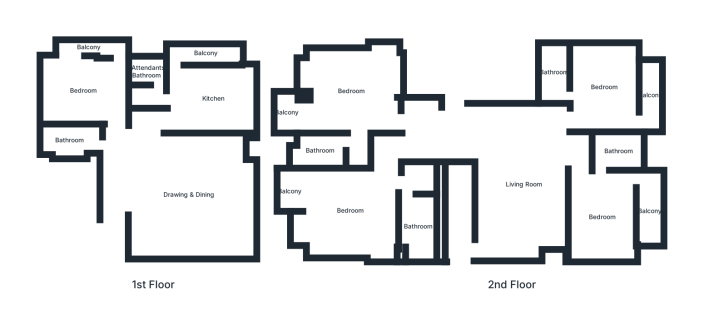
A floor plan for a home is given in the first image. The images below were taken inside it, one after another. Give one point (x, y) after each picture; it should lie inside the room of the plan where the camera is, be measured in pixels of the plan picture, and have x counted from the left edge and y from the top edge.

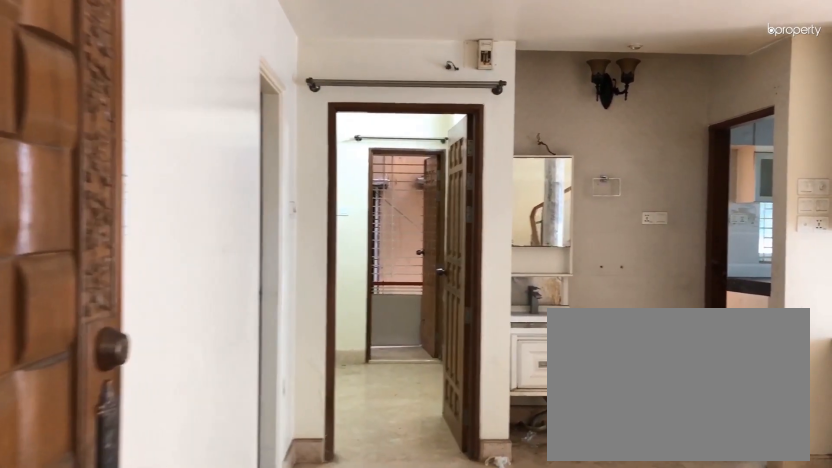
(141, 186)
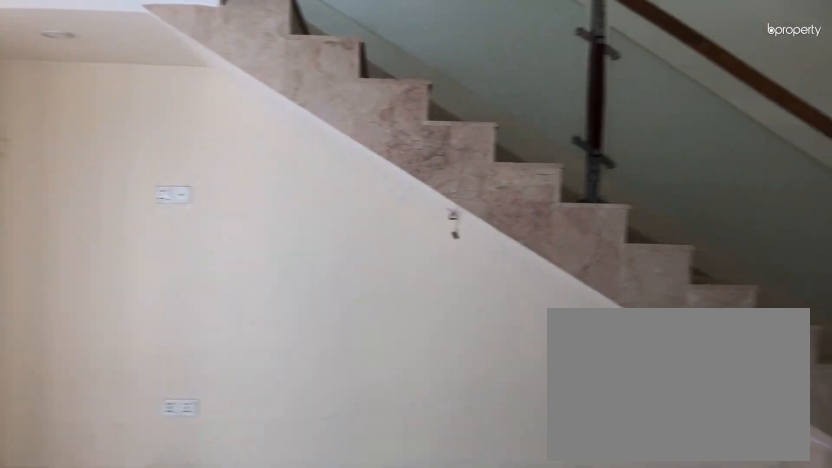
(189, 195)
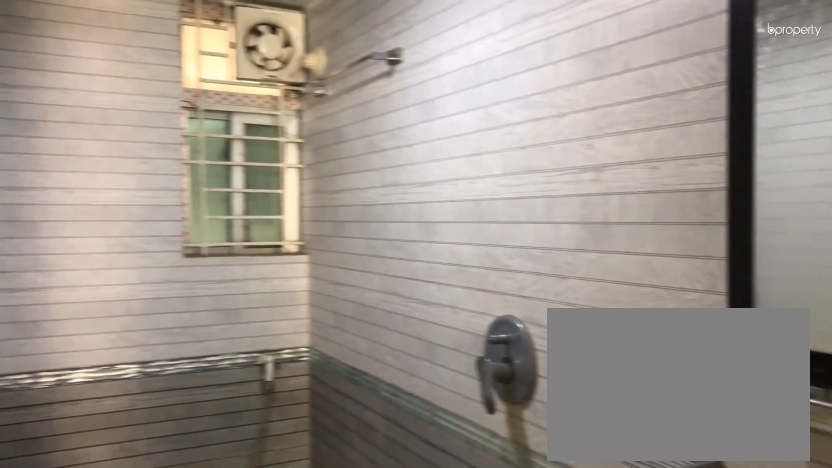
(69, 141)
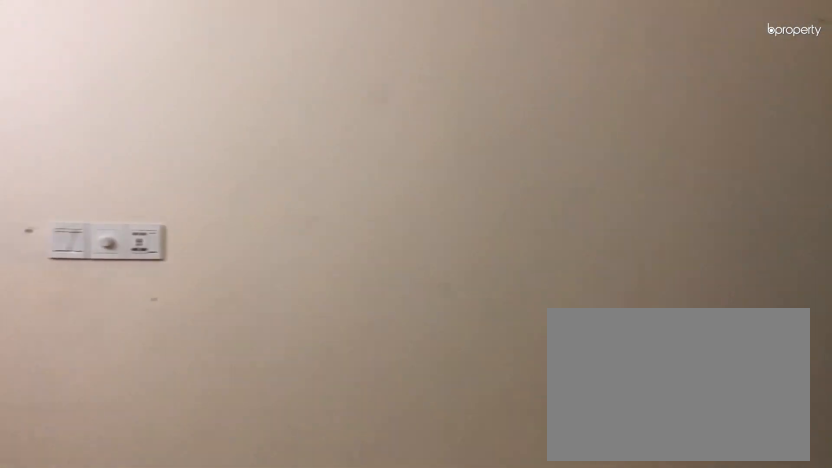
(83, 90)
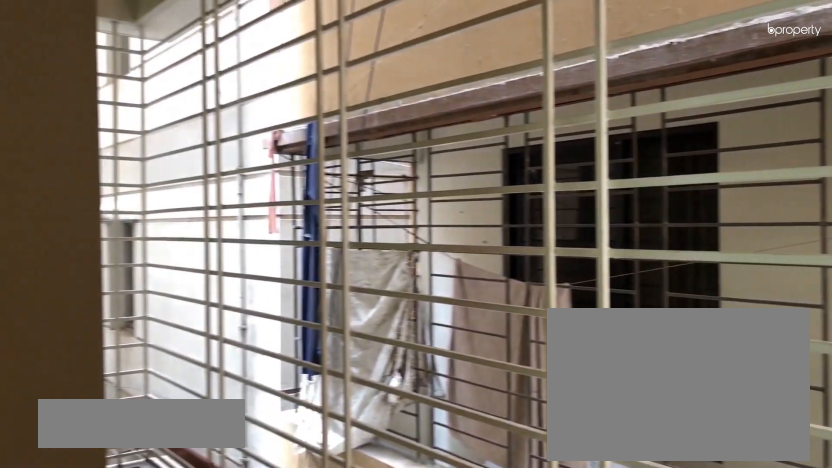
(89, 46)
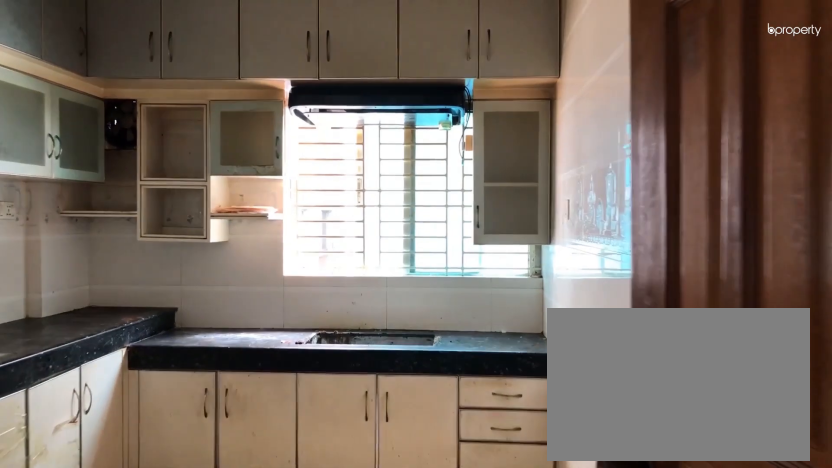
(212, 99)
